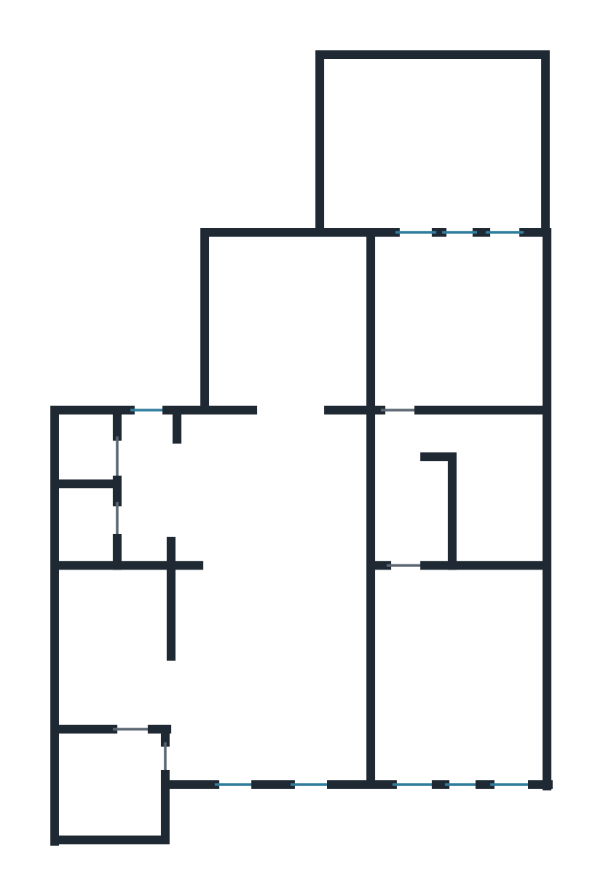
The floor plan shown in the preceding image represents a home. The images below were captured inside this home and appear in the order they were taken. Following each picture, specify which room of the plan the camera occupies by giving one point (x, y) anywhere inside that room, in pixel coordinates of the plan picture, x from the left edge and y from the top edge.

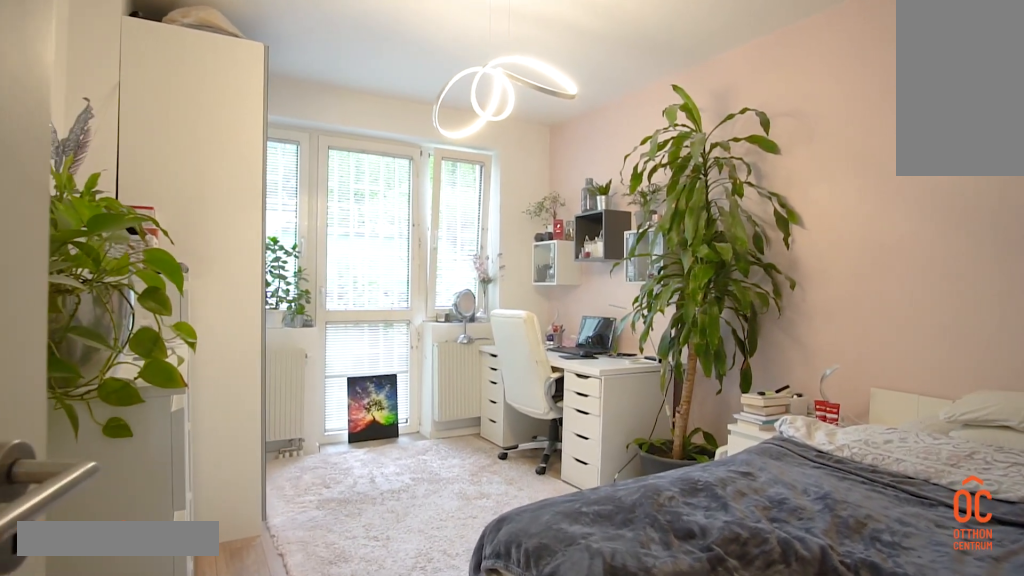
(474, 319)
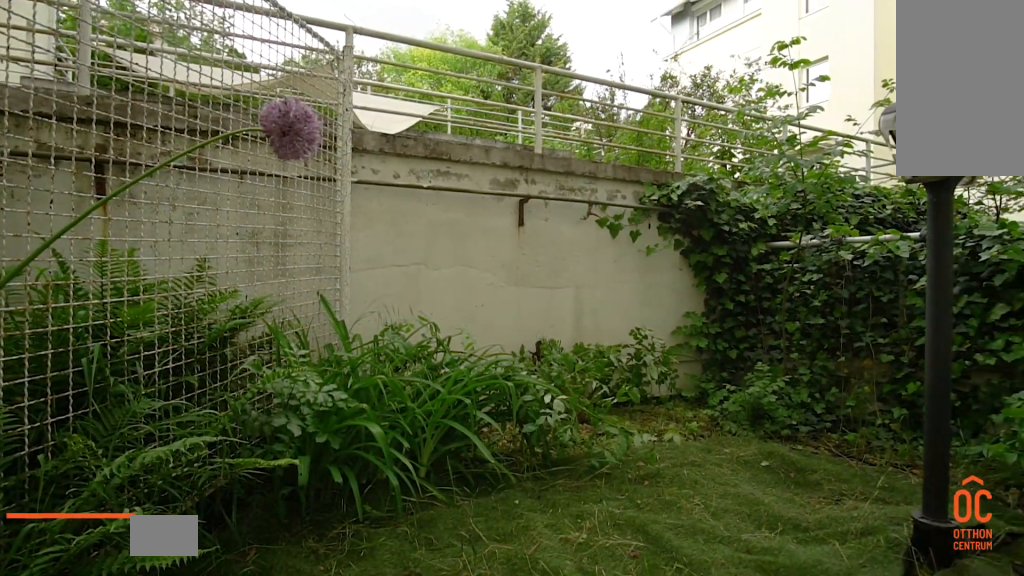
(442, 137)
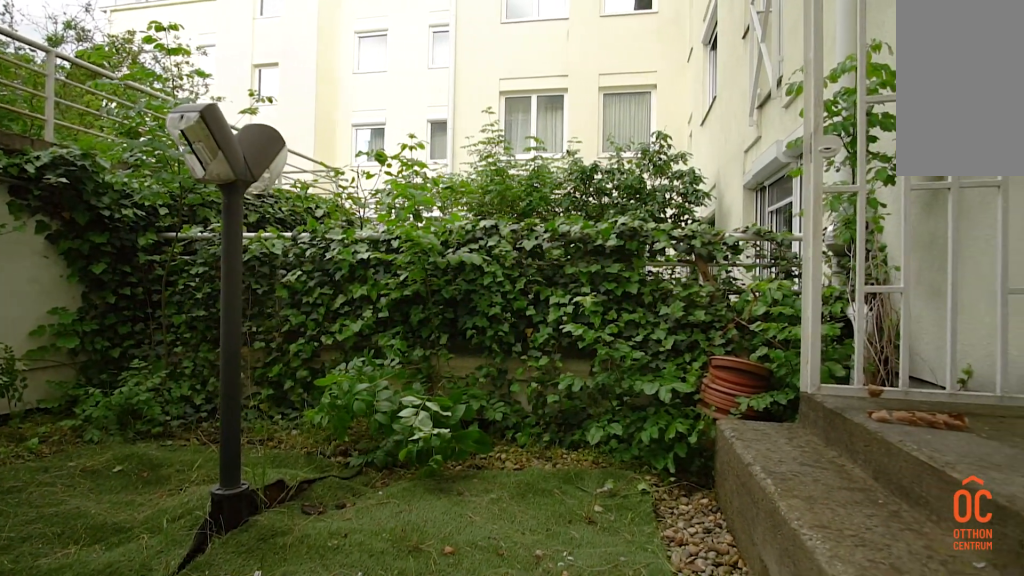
(442, 139)
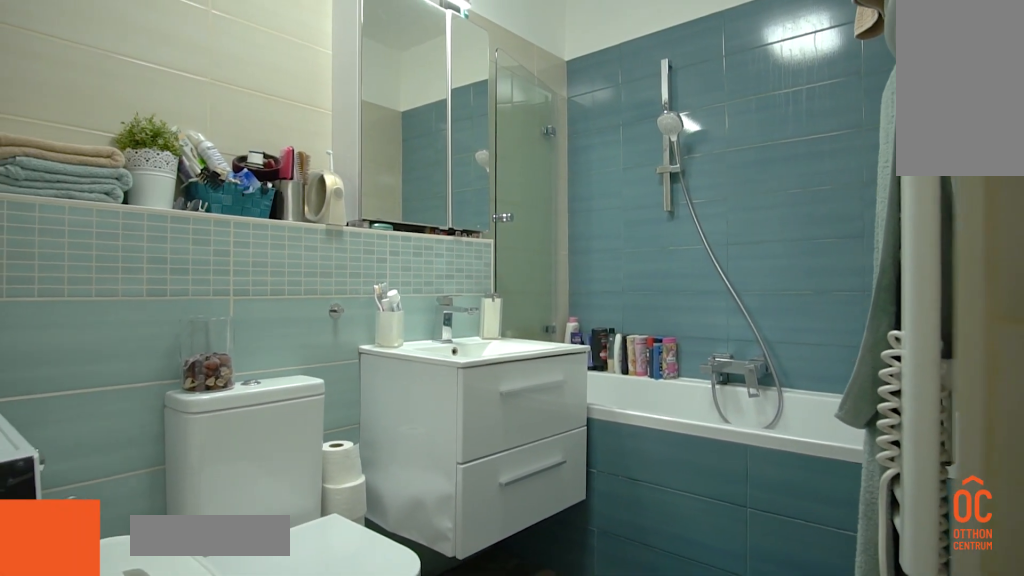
(507, 485)
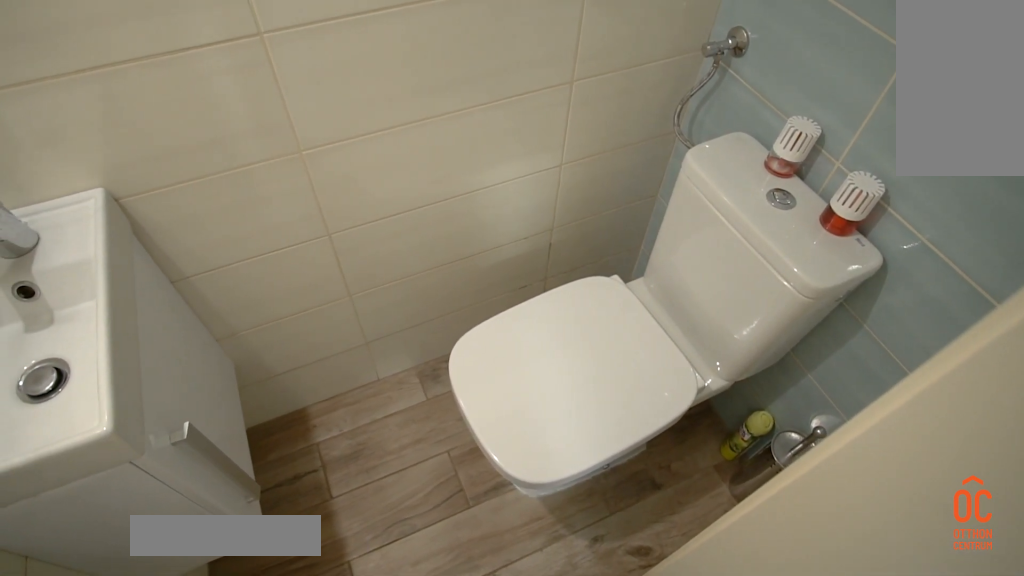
(89, 441)
